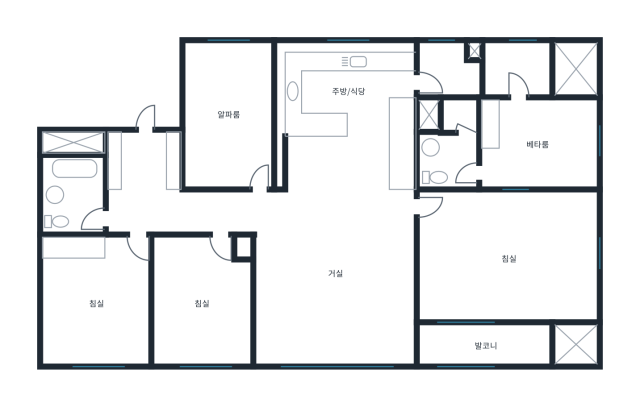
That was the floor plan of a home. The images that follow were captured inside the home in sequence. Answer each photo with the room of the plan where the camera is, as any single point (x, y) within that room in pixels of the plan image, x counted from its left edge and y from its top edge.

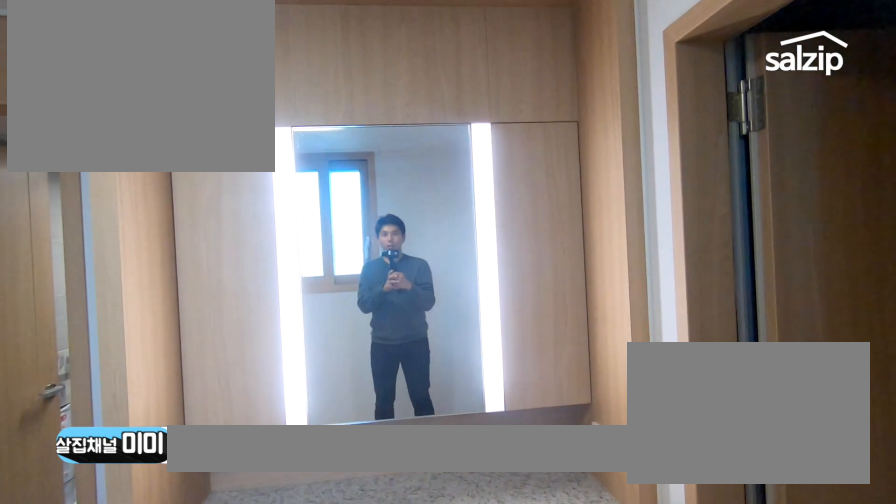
(533, 144)
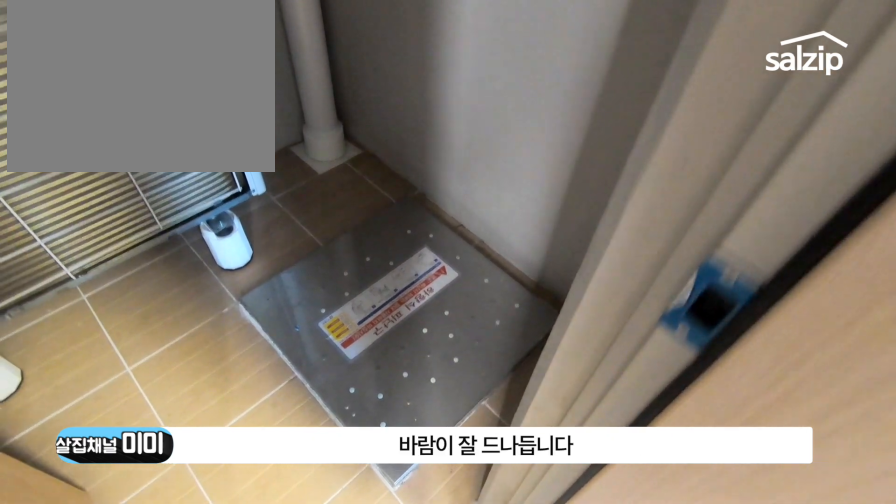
(537, 72)
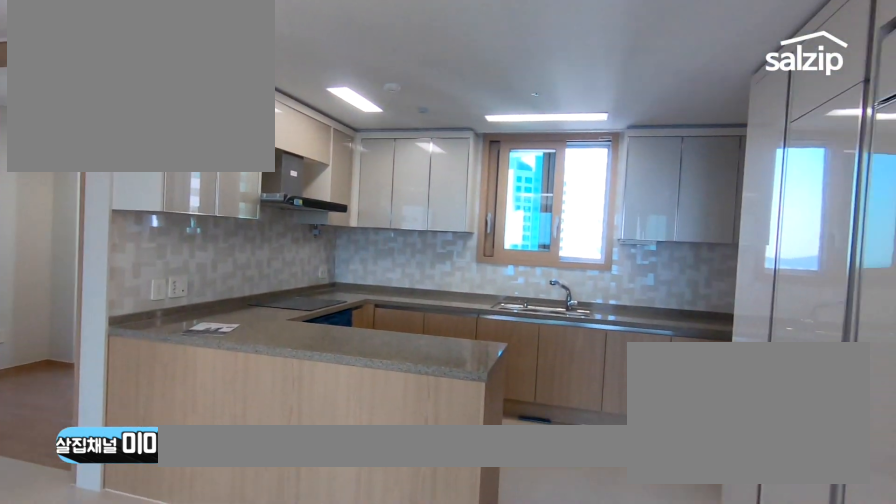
(345, 95)
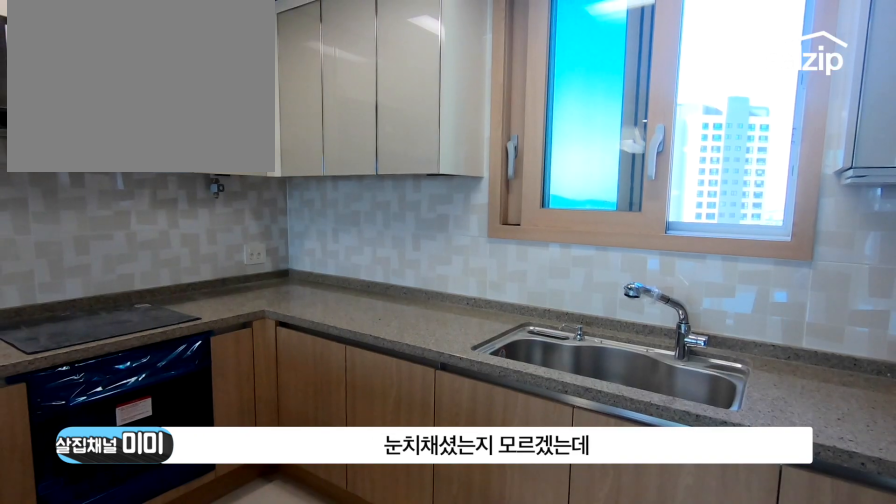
(345, 95)
